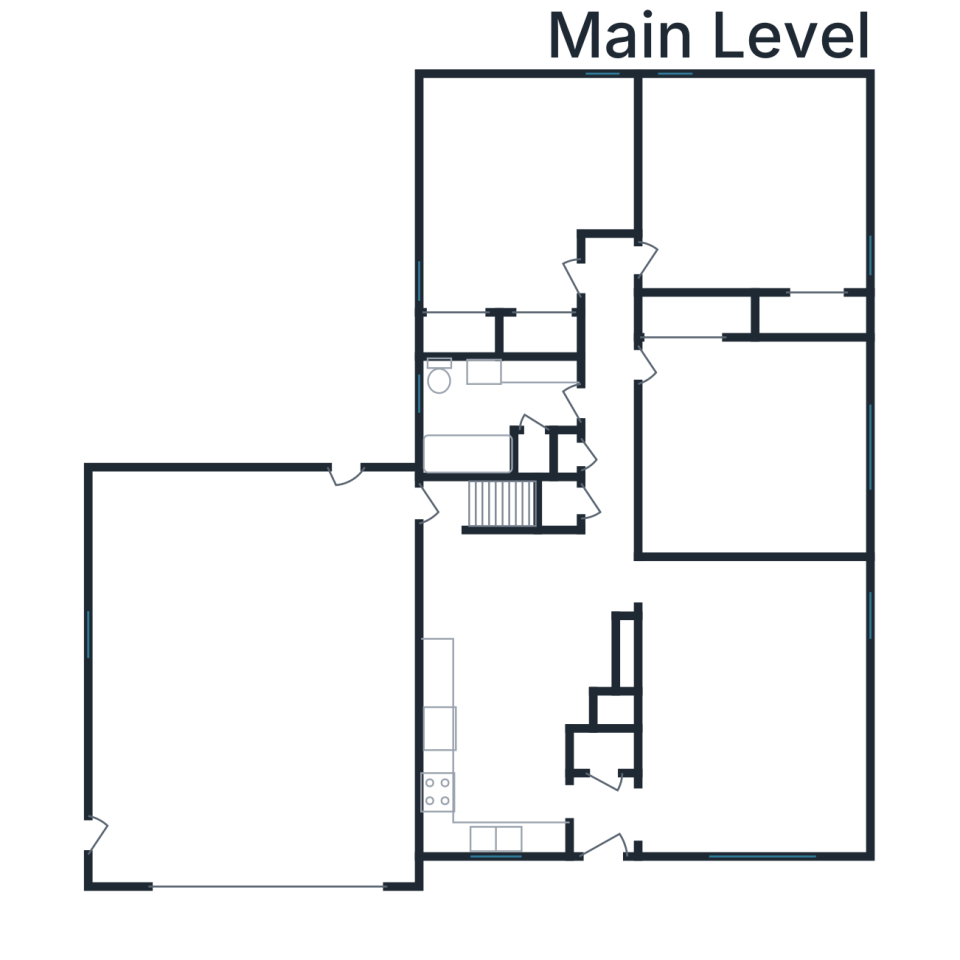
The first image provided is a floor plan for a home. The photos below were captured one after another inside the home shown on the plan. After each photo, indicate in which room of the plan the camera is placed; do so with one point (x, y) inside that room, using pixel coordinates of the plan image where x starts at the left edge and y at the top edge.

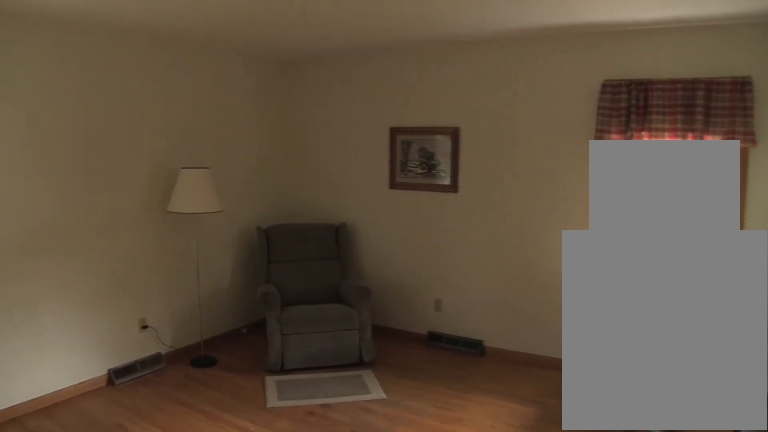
(749, 185)
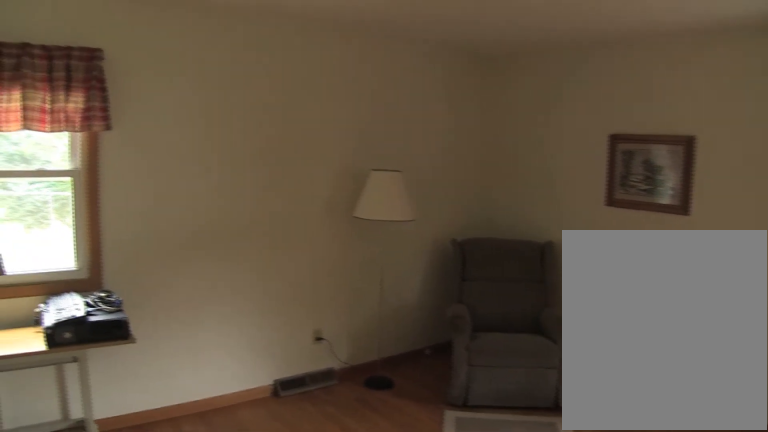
(749, 185)
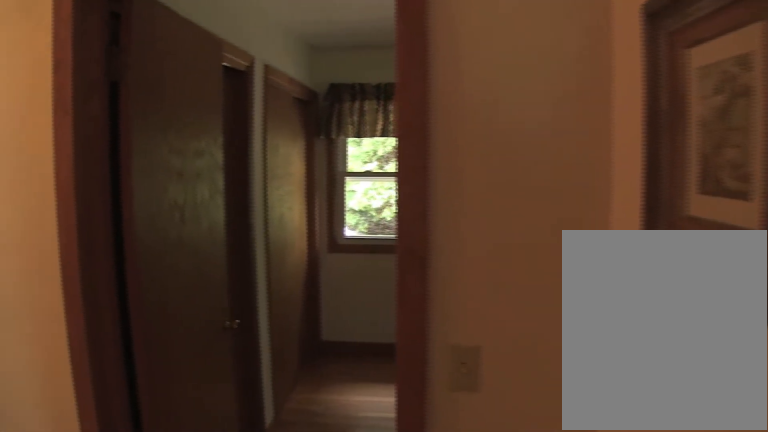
(610, 382)
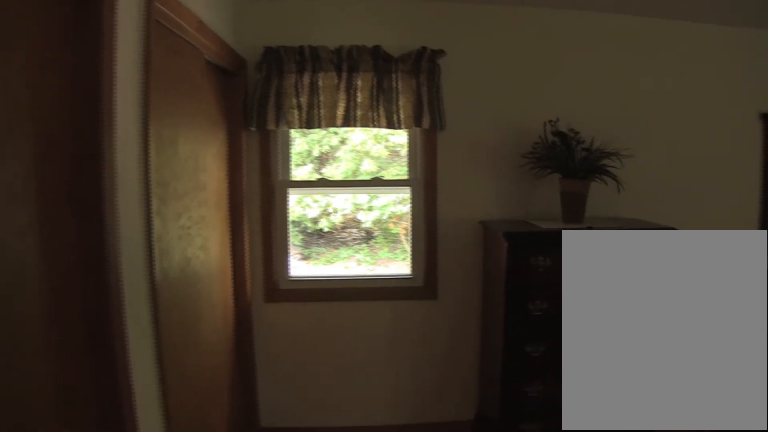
(521, 191)
